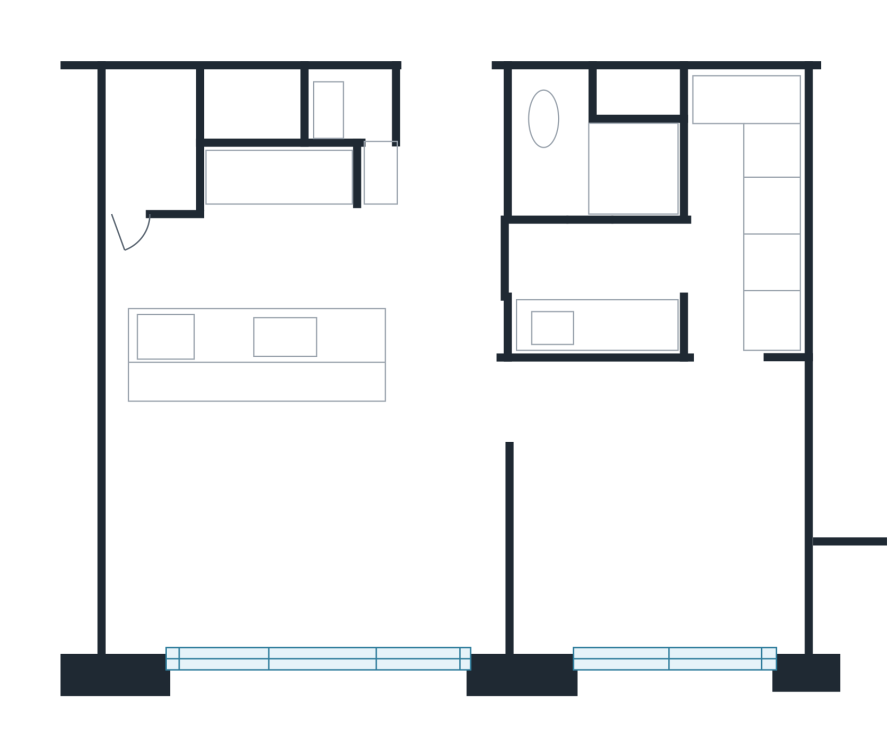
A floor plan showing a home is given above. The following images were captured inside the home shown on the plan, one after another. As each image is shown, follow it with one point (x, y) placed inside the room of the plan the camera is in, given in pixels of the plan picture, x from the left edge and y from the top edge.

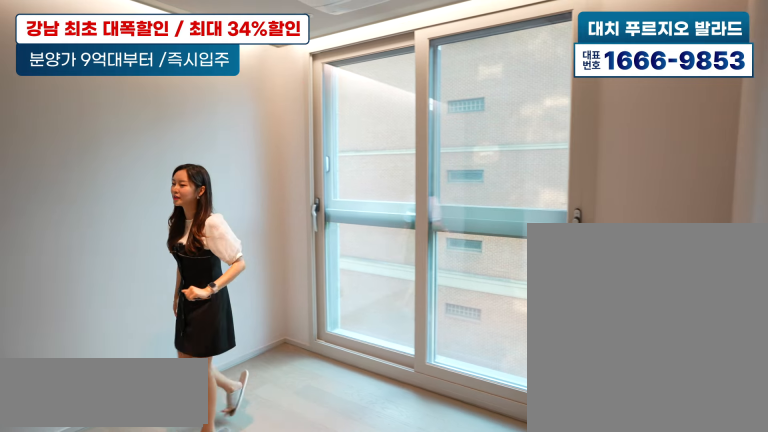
(665, 523)
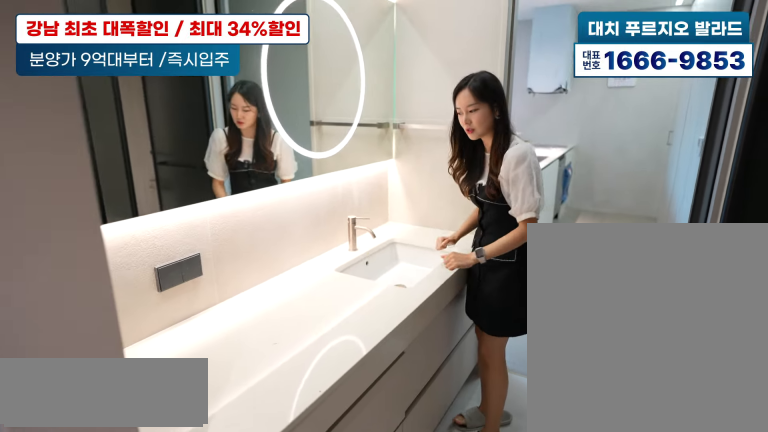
(678, 230)
